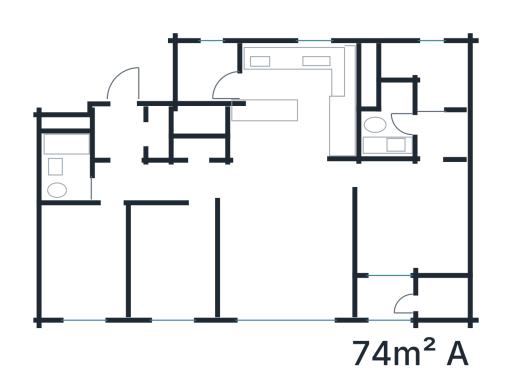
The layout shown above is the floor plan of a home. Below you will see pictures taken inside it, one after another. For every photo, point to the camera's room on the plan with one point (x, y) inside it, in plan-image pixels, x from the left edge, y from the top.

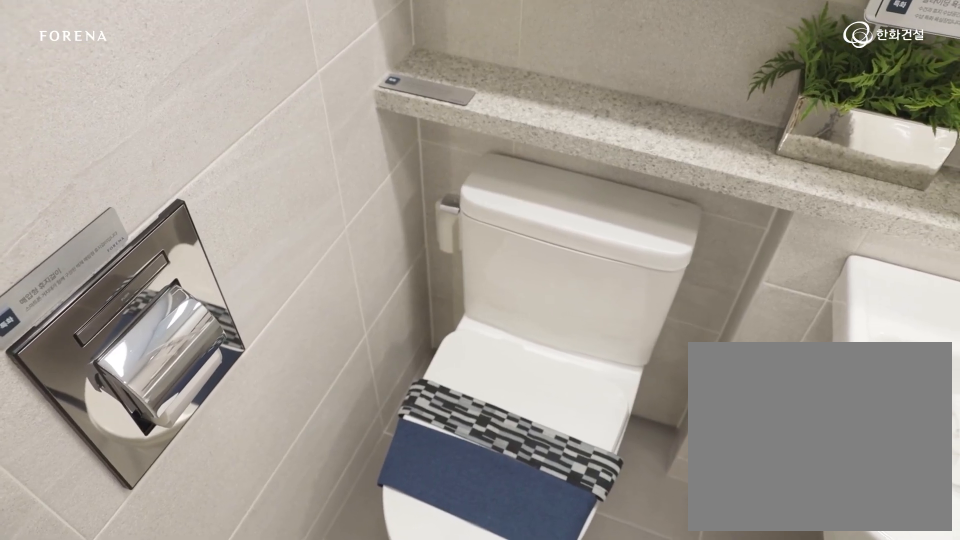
(86, 185)
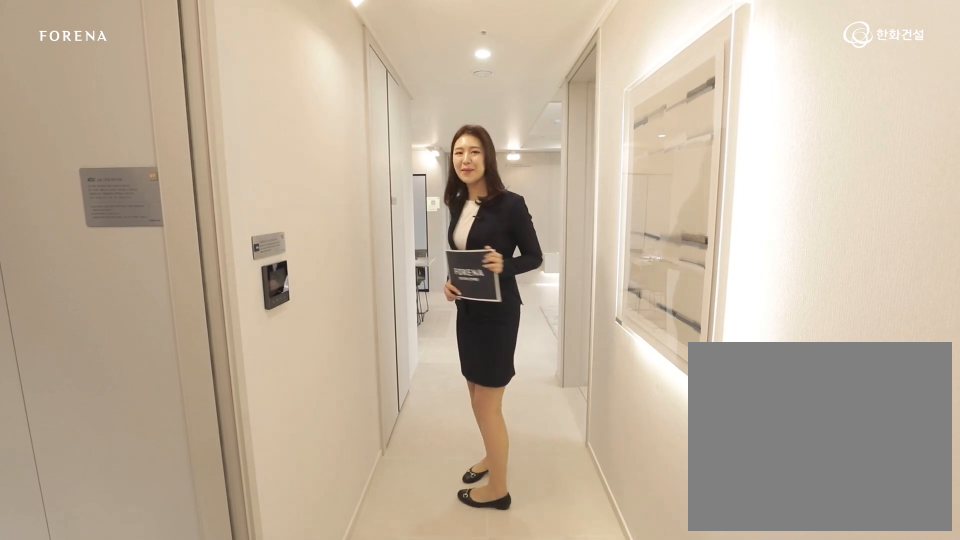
(182, 181)
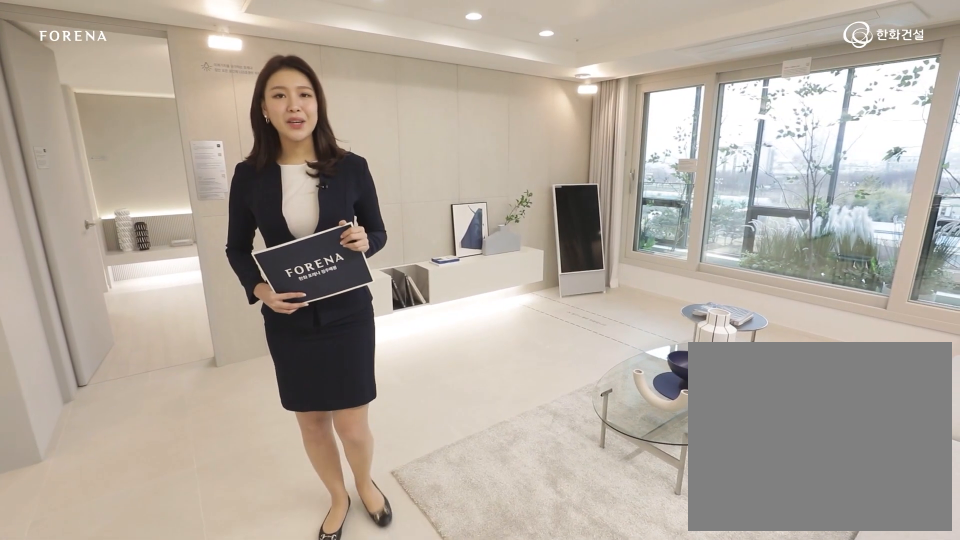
(290, 246)
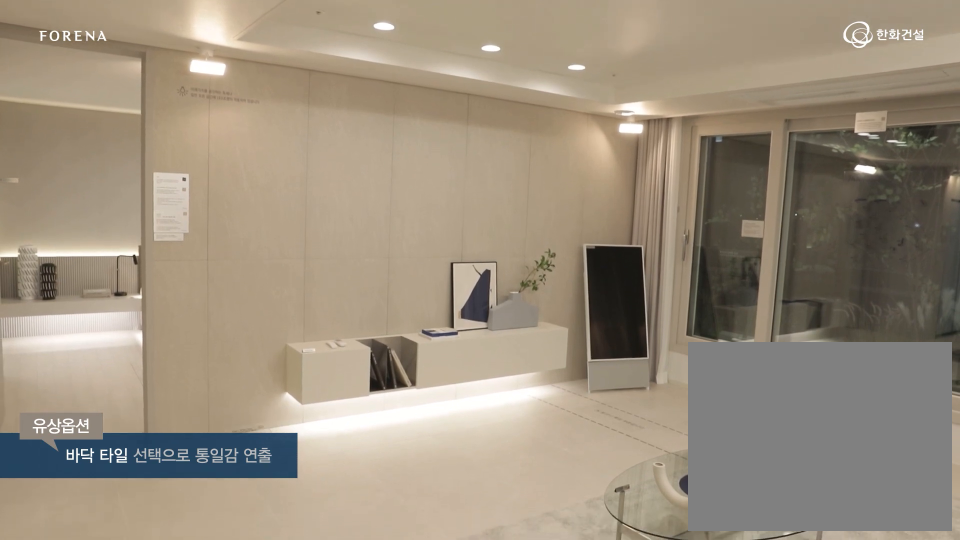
(290, 247)
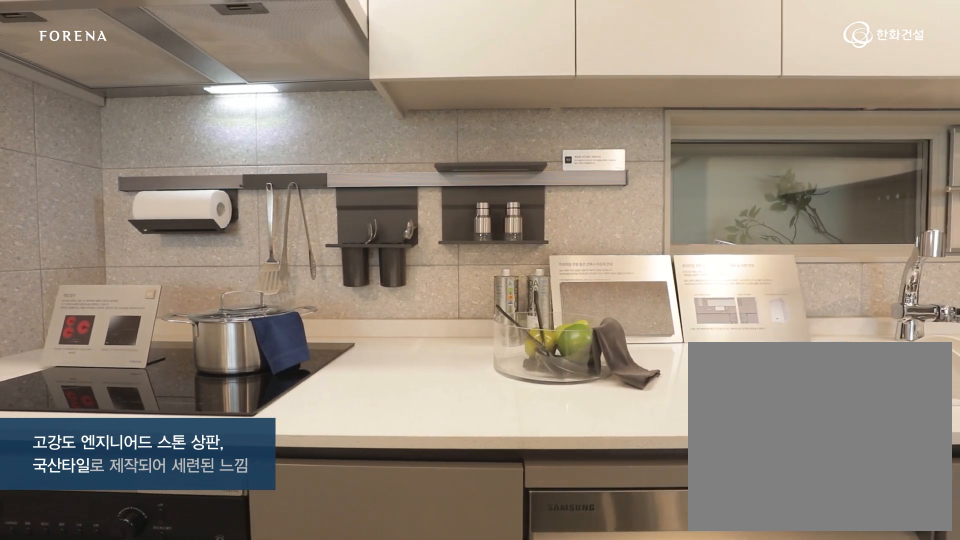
(281, 143)
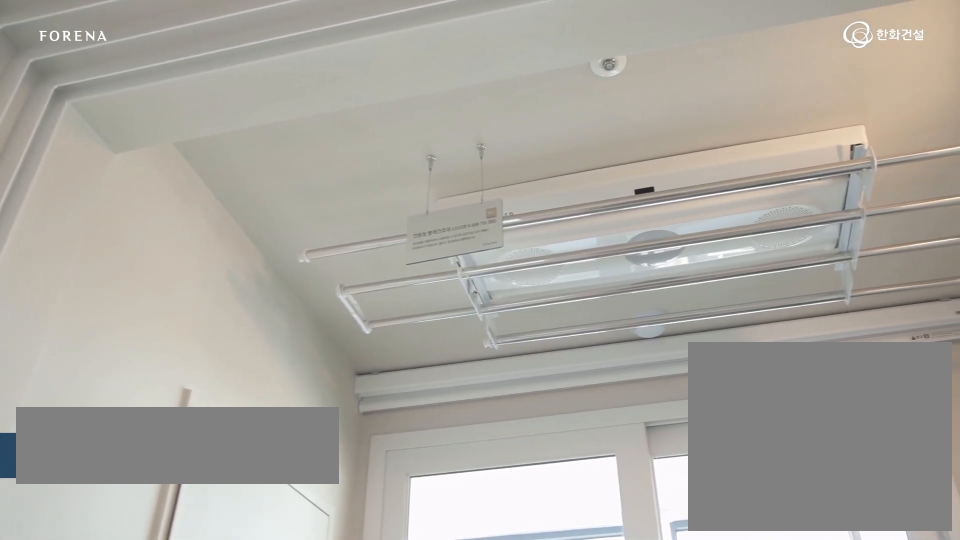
(413, 210)
